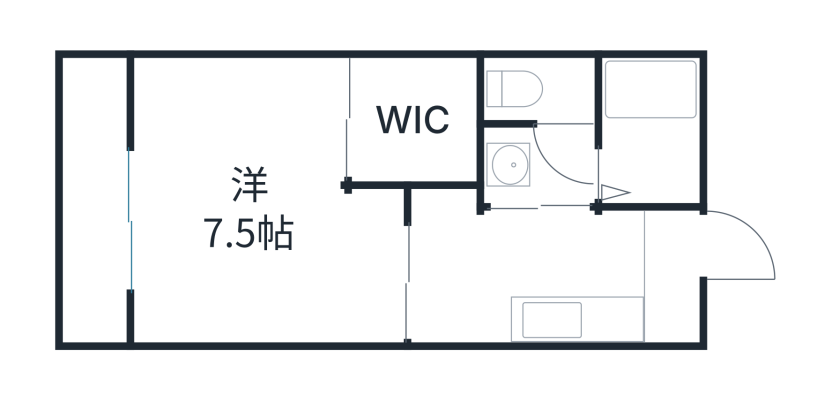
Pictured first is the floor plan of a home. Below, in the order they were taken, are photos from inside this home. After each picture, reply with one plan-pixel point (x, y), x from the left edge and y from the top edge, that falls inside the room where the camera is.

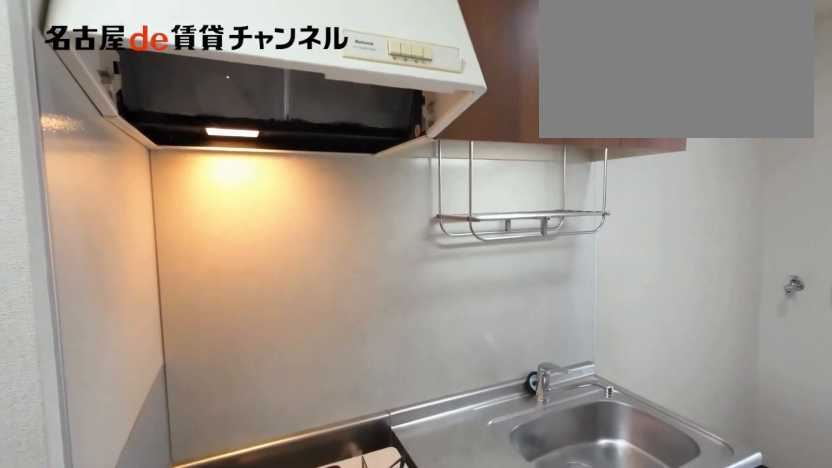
(574, 322)
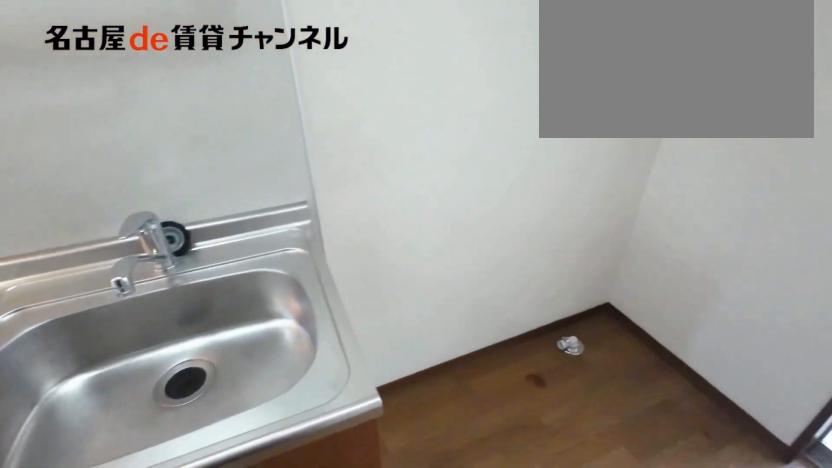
(575, 322)
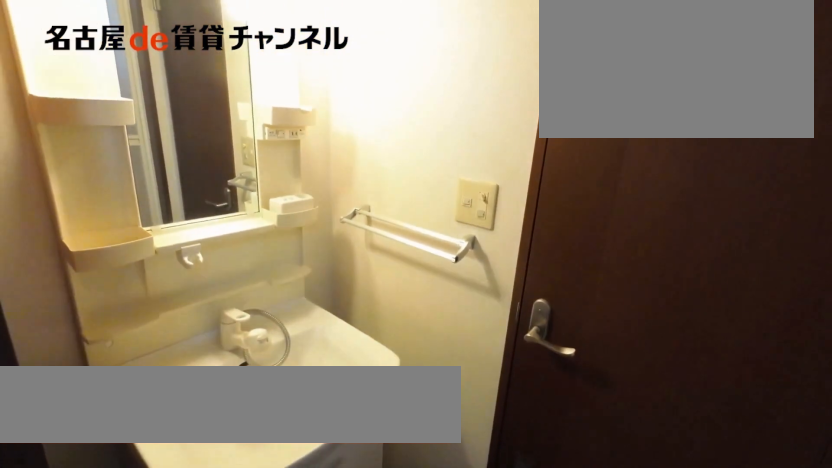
(542, 167)
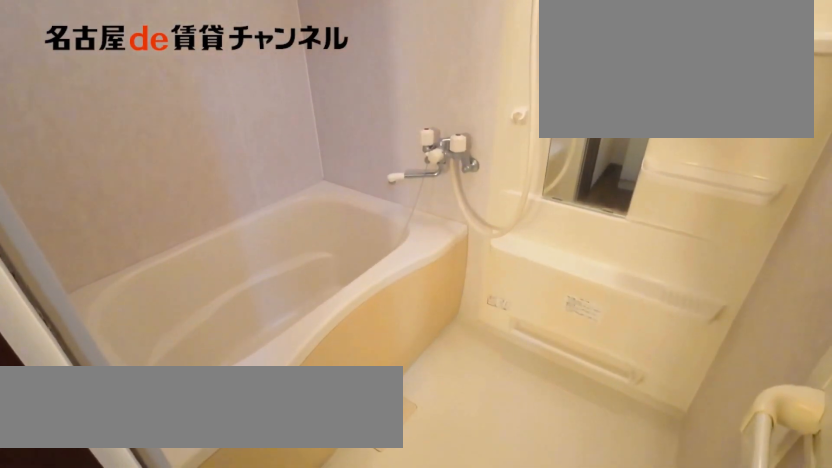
(652, 132)
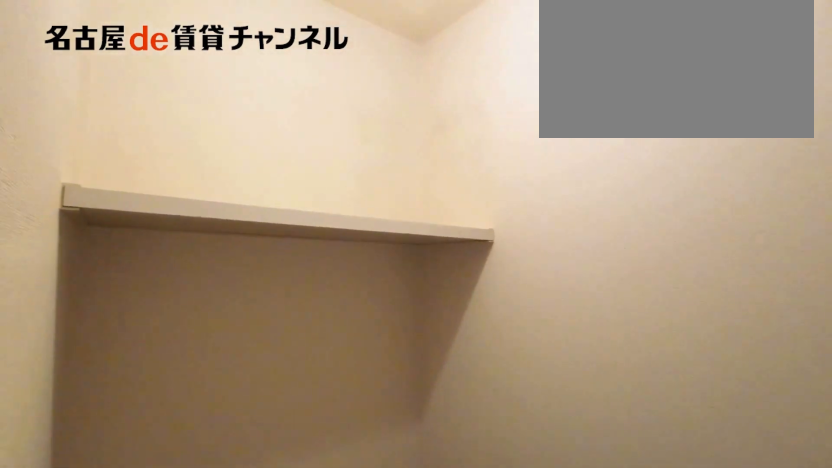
(543, 88)
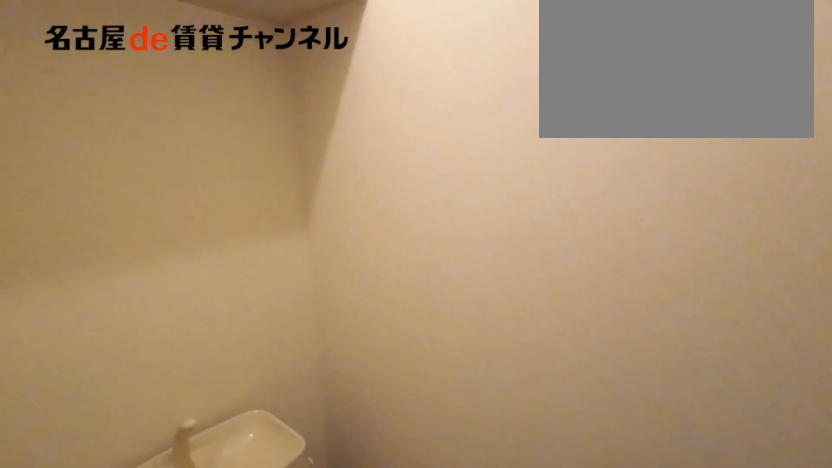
(543, 88)
